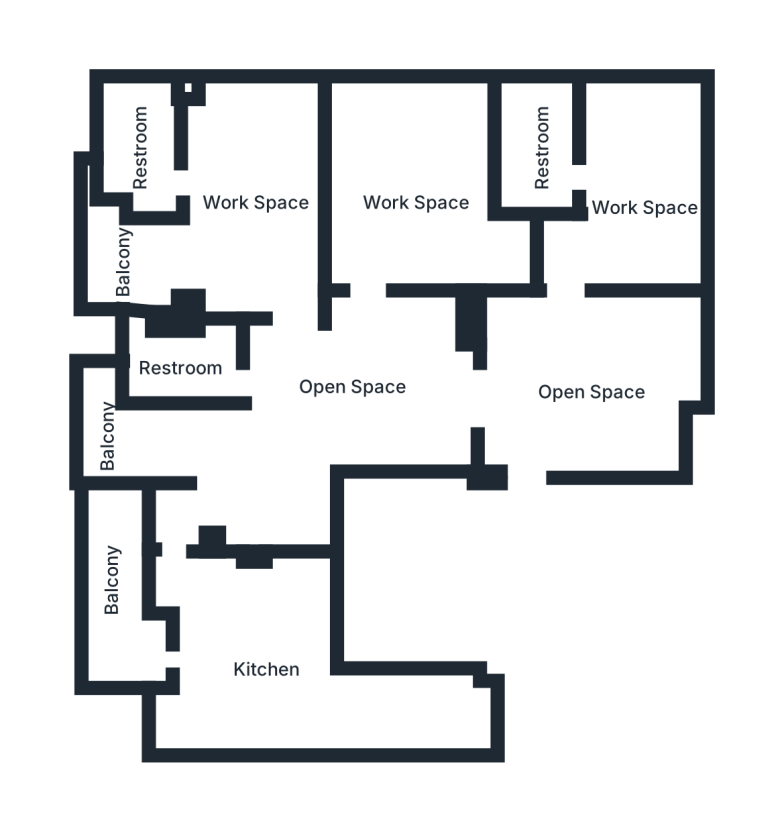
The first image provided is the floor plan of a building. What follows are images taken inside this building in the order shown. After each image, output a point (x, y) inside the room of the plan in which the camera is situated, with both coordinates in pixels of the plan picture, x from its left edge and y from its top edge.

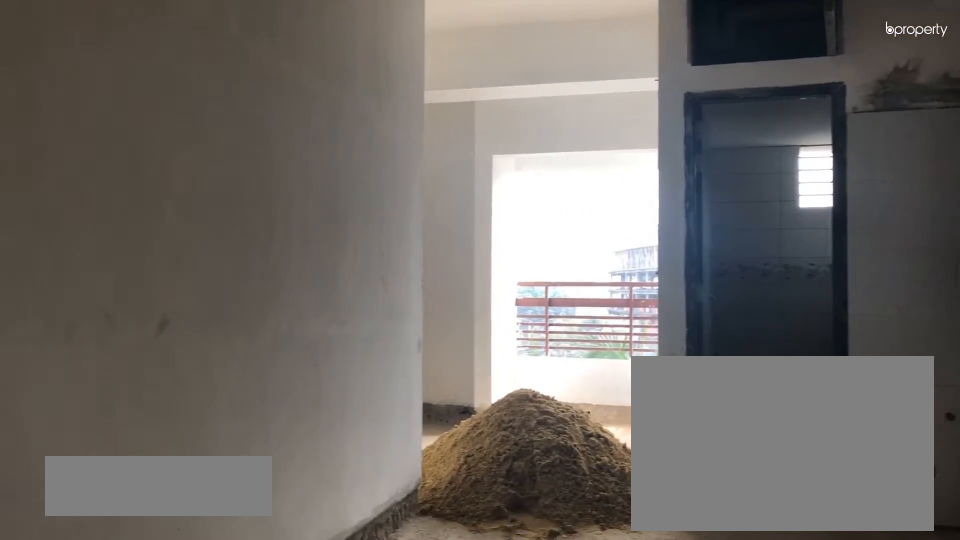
(362, 396)
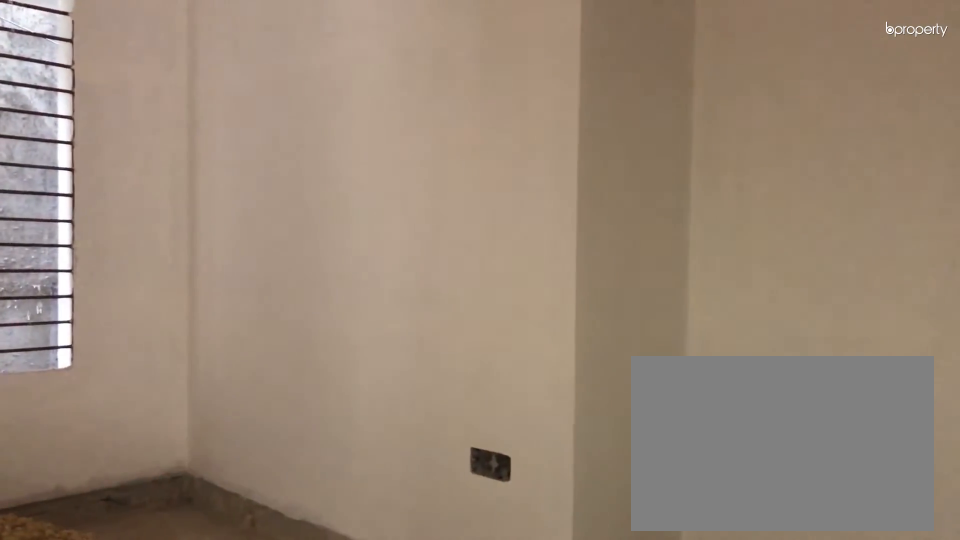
(433, 211)
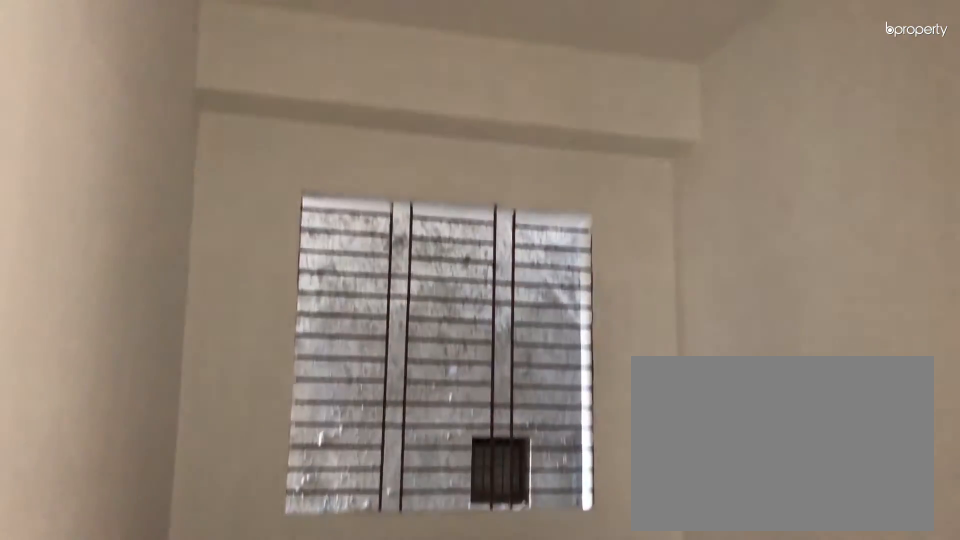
(433, 211)
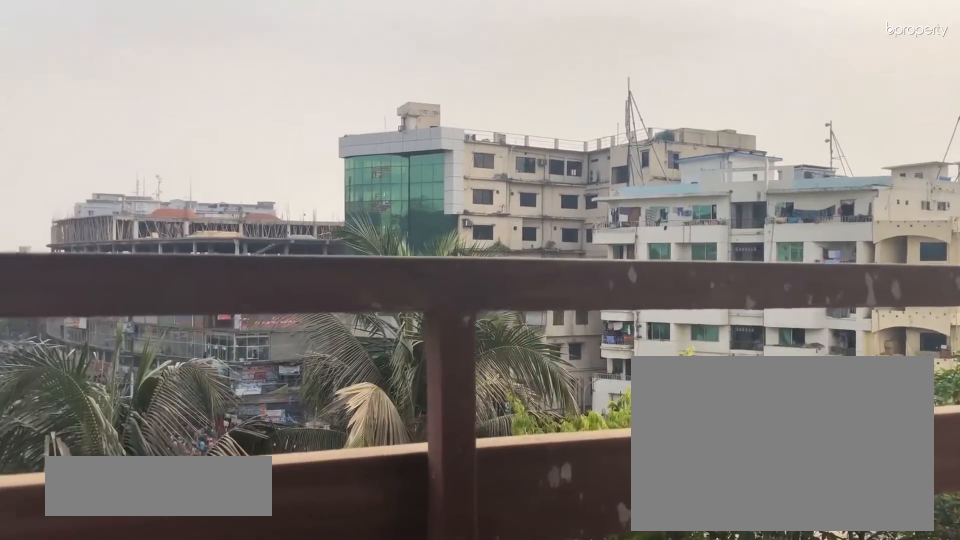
(129, 438)
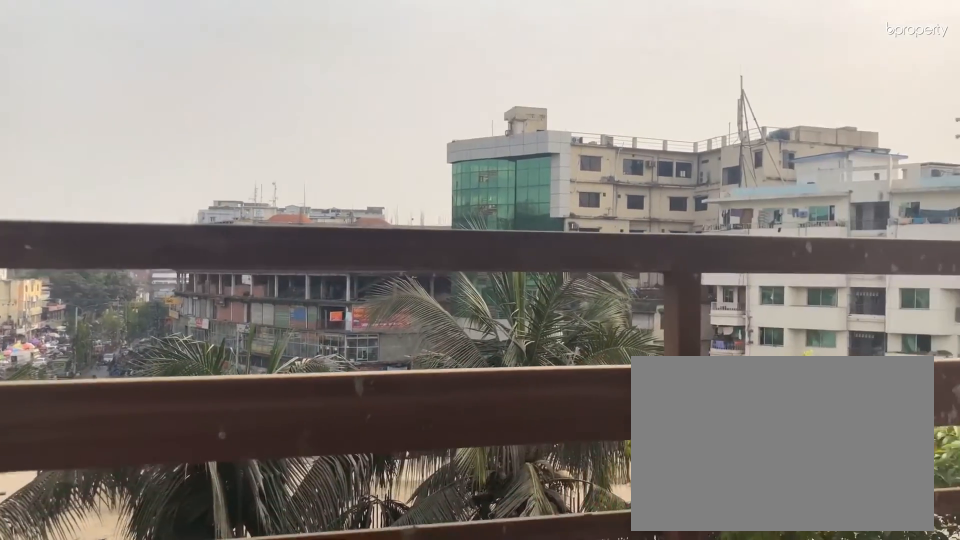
(129, 438)
